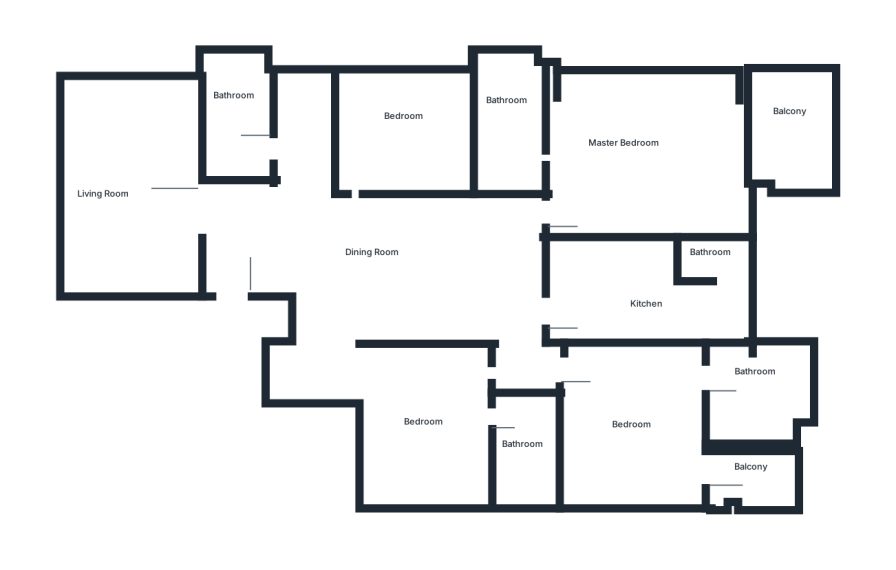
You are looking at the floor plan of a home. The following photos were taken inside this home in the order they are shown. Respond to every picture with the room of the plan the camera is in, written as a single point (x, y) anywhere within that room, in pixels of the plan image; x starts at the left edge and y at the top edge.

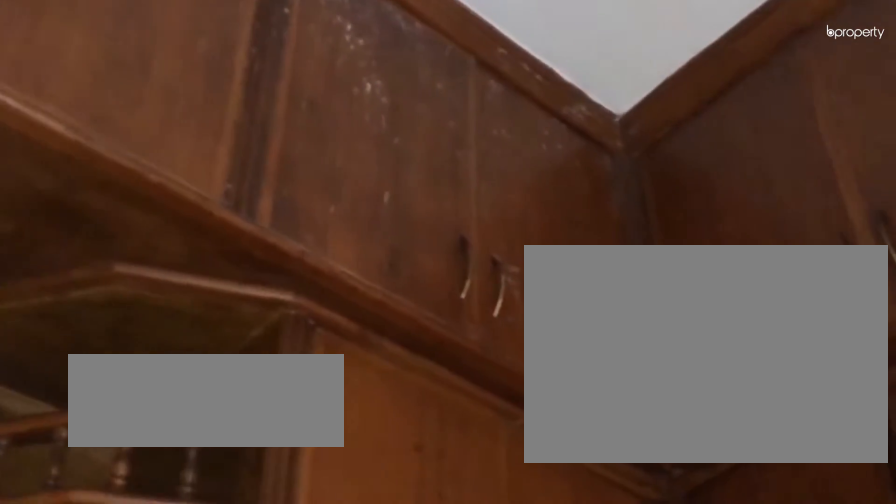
(620, 304)
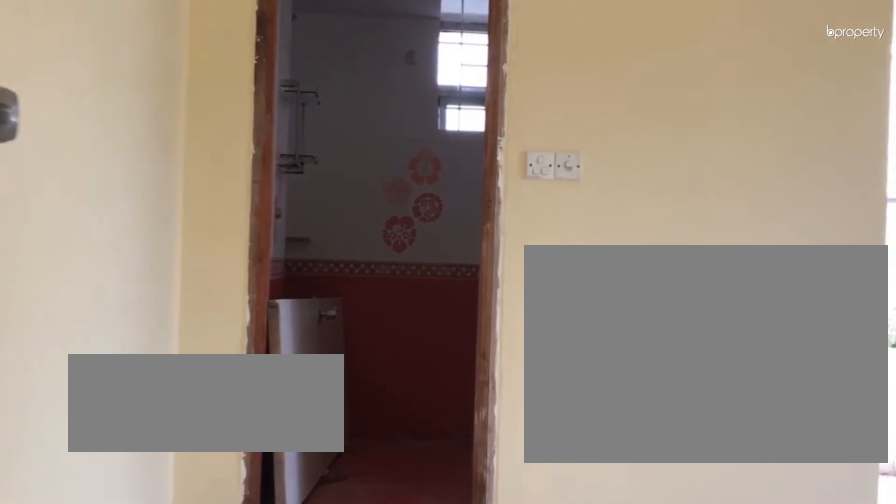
(651, 401)
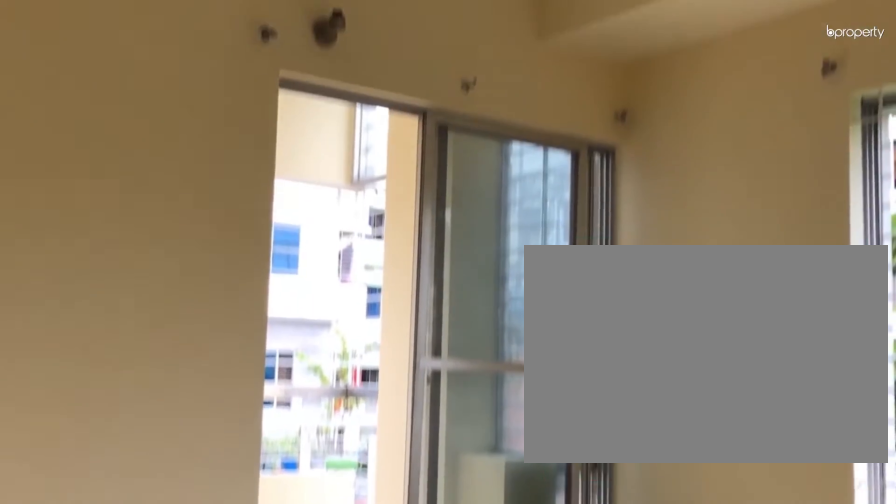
(651, 401)
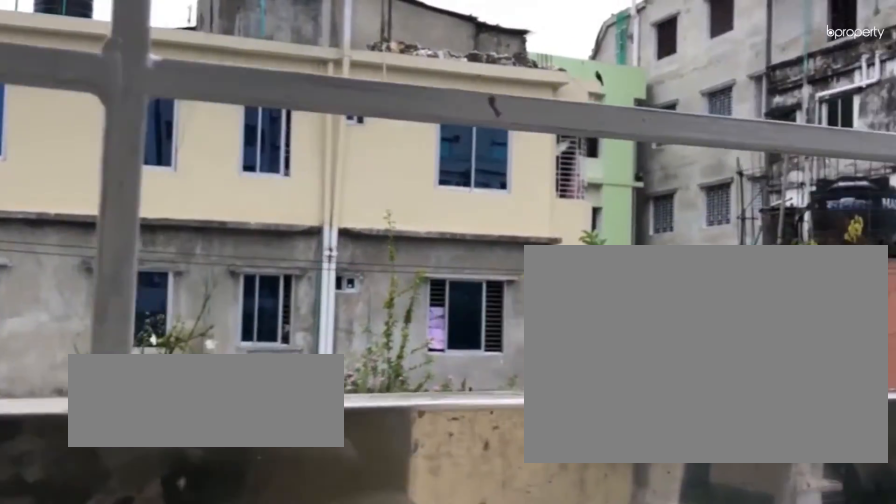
(746, 468)
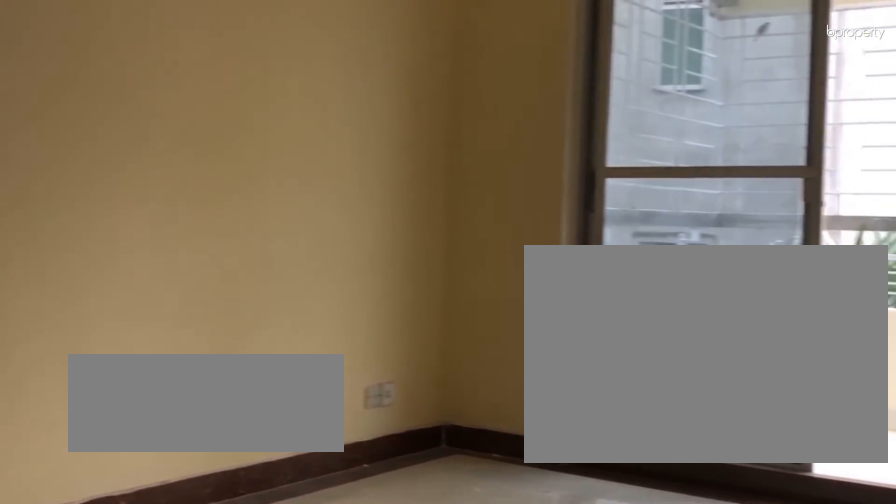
(662, 121)
